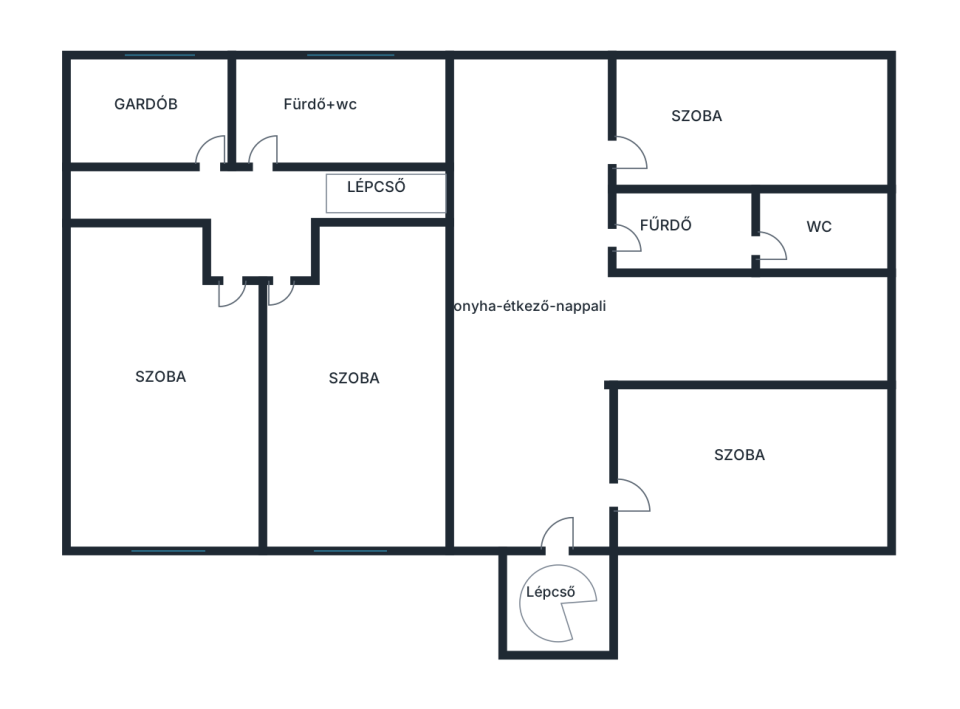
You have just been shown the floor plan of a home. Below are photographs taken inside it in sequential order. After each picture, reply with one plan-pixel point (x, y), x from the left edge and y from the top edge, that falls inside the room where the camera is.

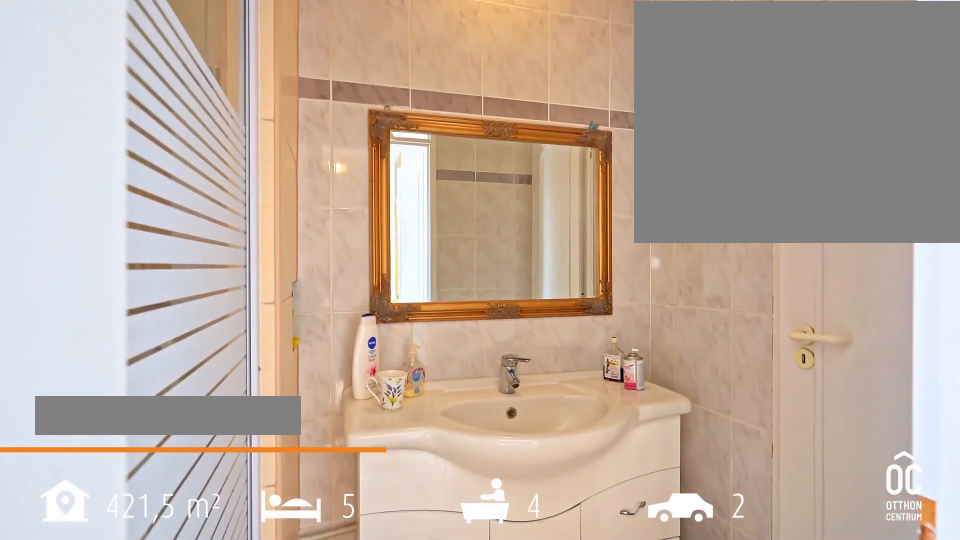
(683, 229)
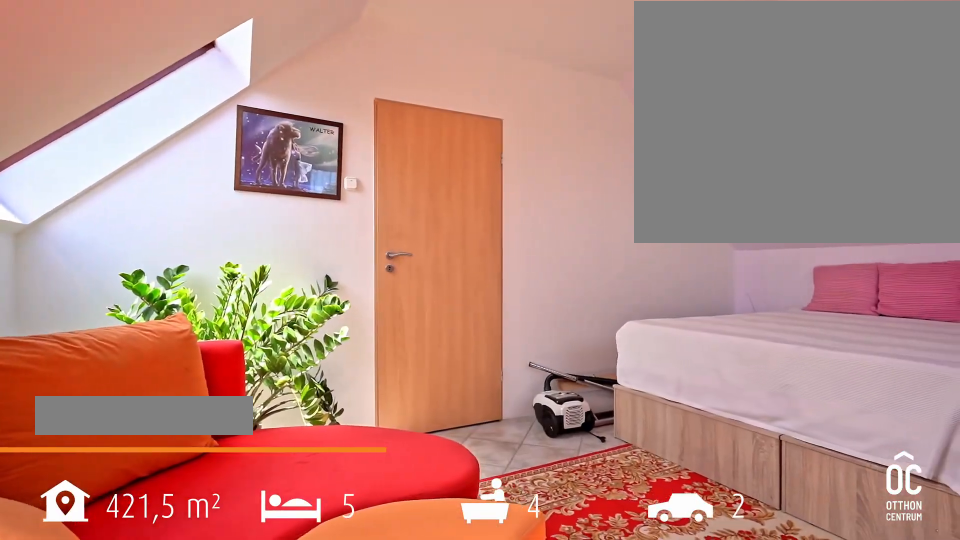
(753, 469)
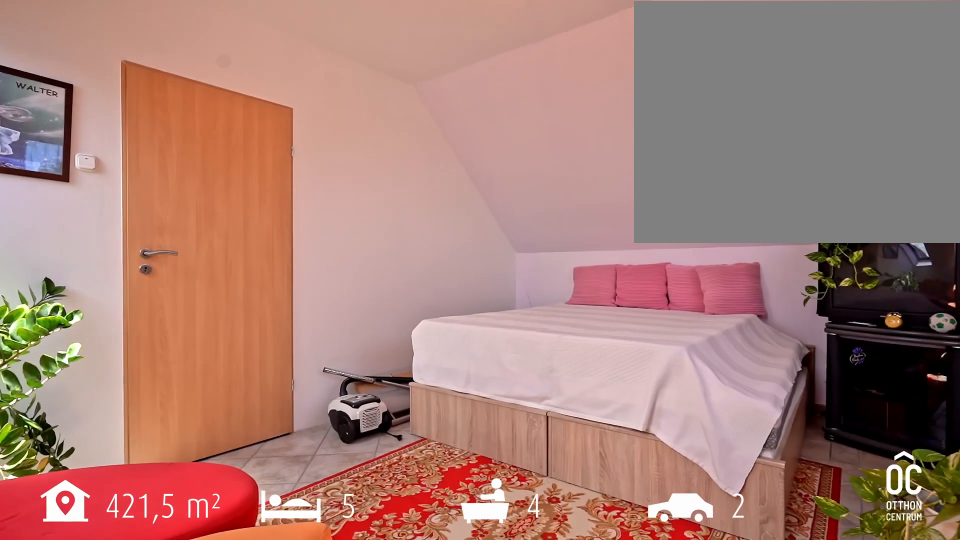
(753, 469)
